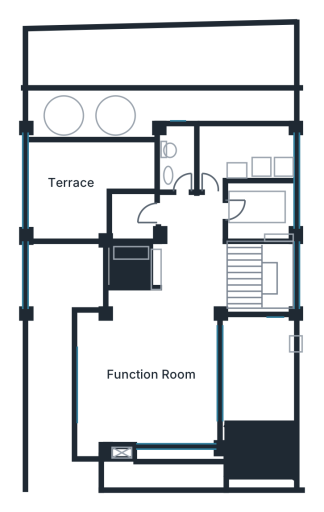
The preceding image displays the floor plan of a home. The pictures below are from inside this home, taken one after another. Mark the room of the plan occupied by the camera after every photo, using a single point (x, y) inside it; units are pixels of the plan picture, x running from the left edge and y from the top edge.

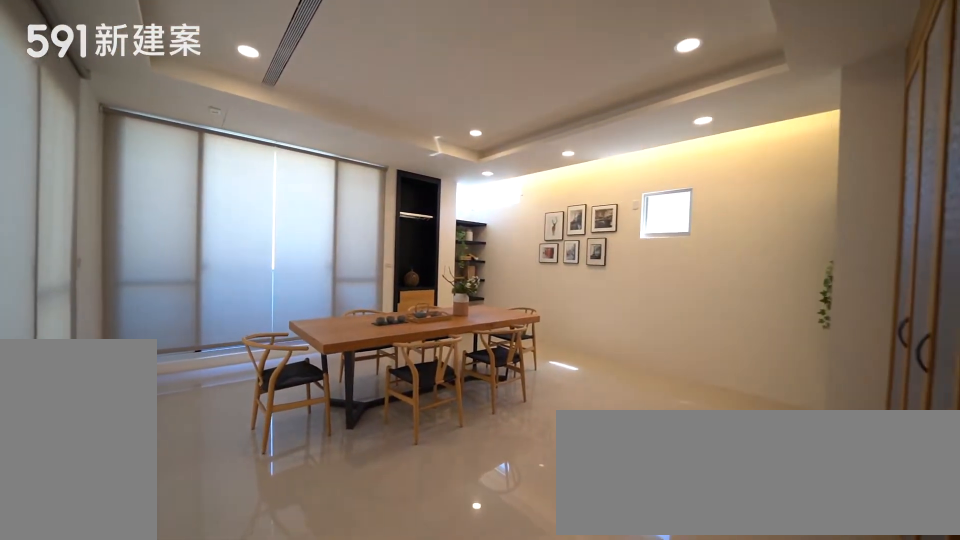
(148, 373)
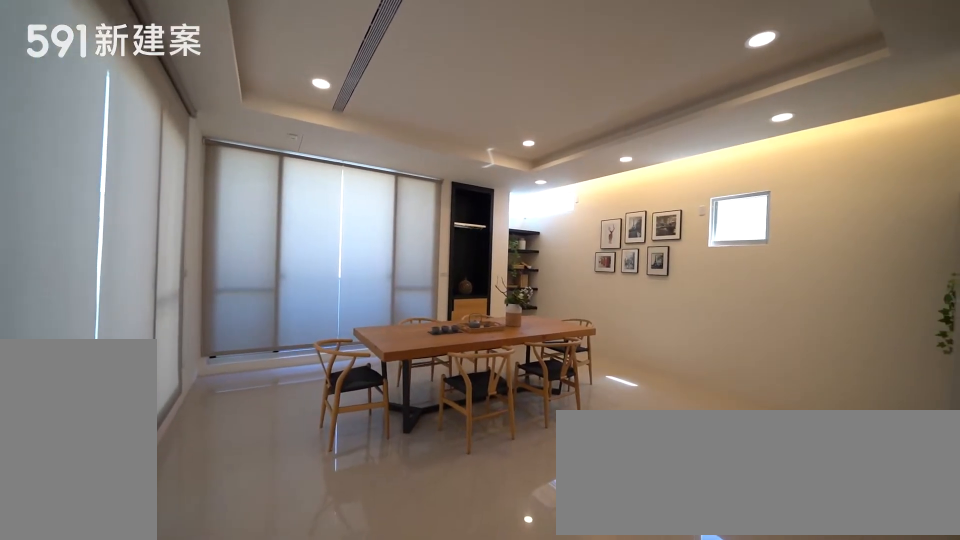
(148, 373)
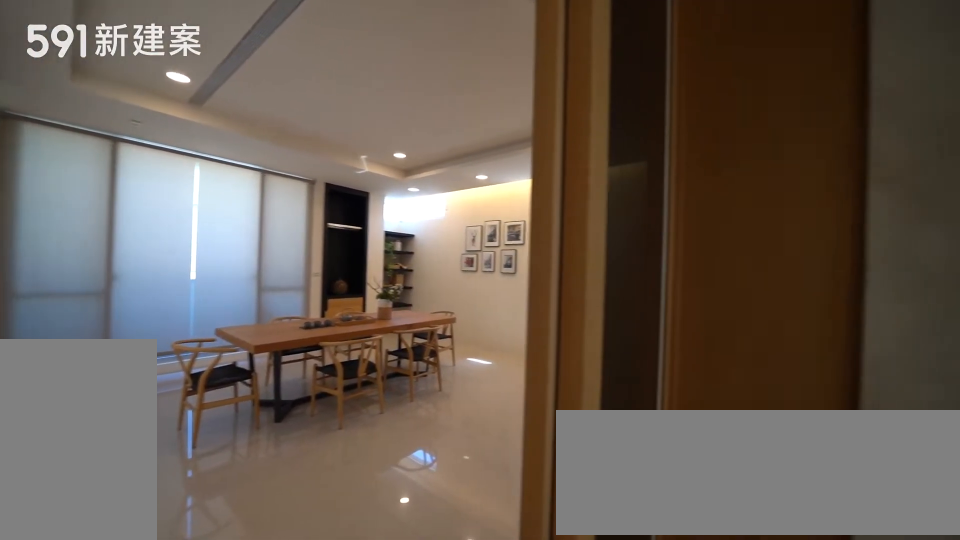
(148, 373)
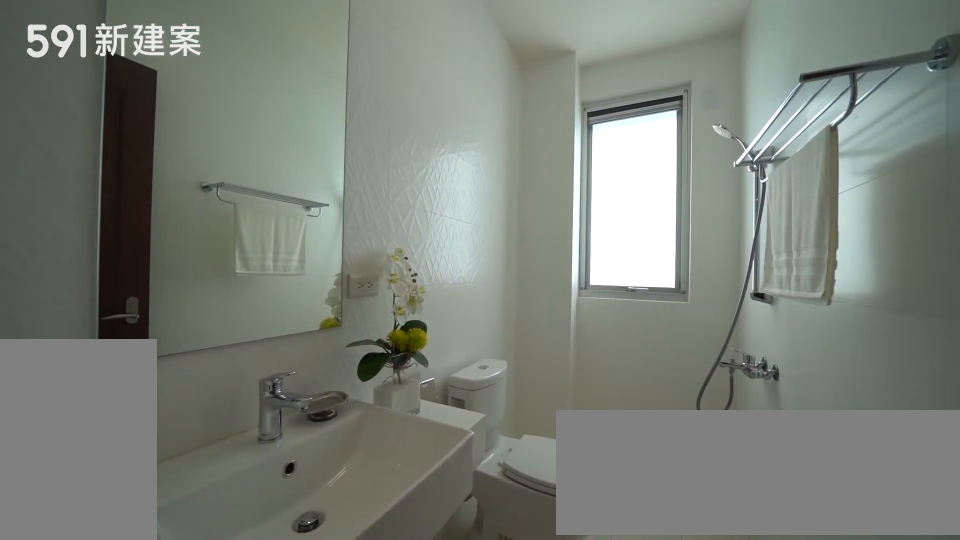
(179, 152)
